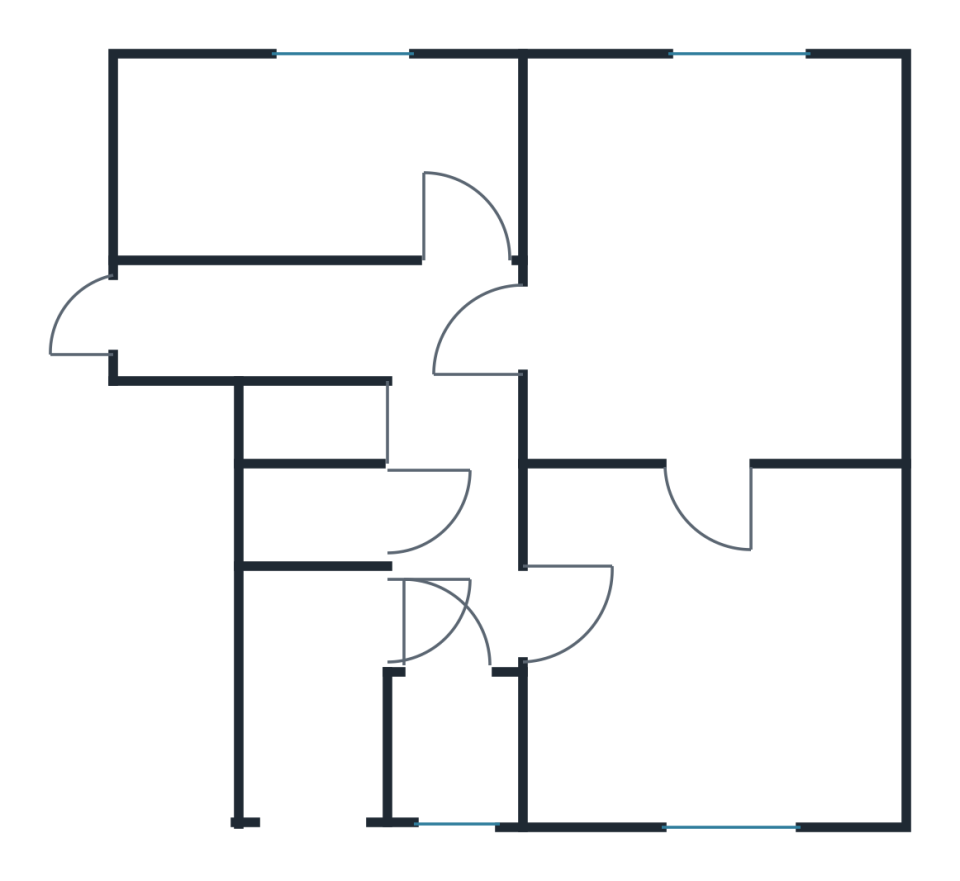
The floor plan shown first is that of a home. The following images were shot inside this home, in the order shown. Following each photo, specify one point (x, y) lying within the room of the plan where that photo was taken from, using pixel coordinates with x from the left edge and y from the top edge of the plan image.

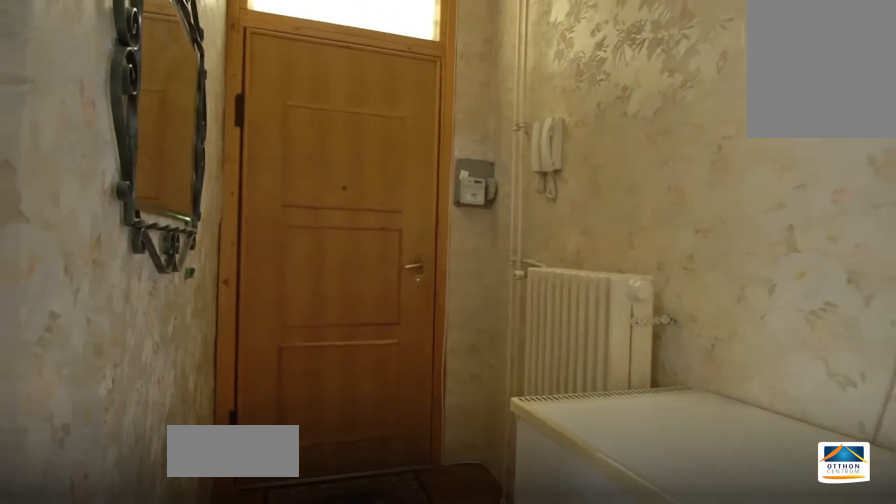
(312, 323)
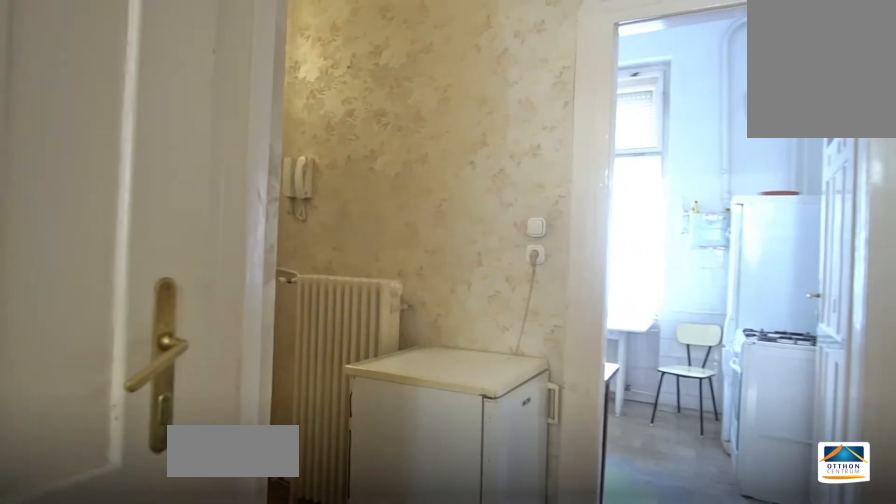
(313, 323)
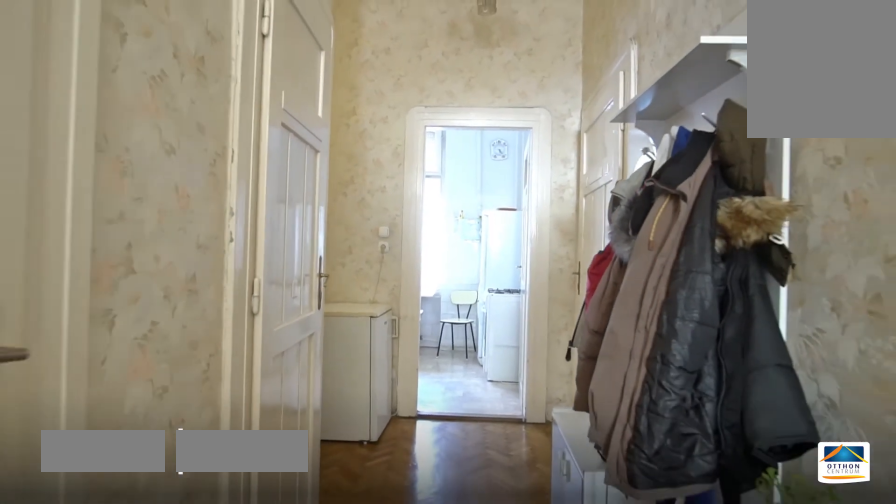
(457, 514)
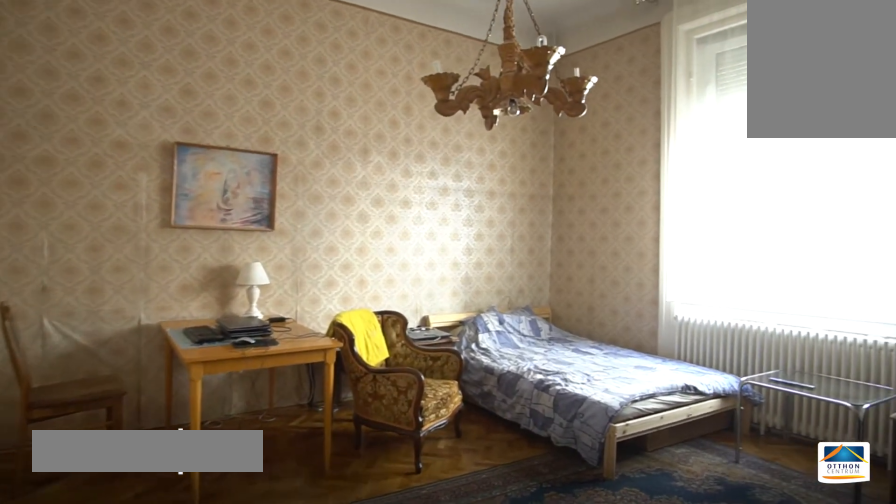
(736, 673)
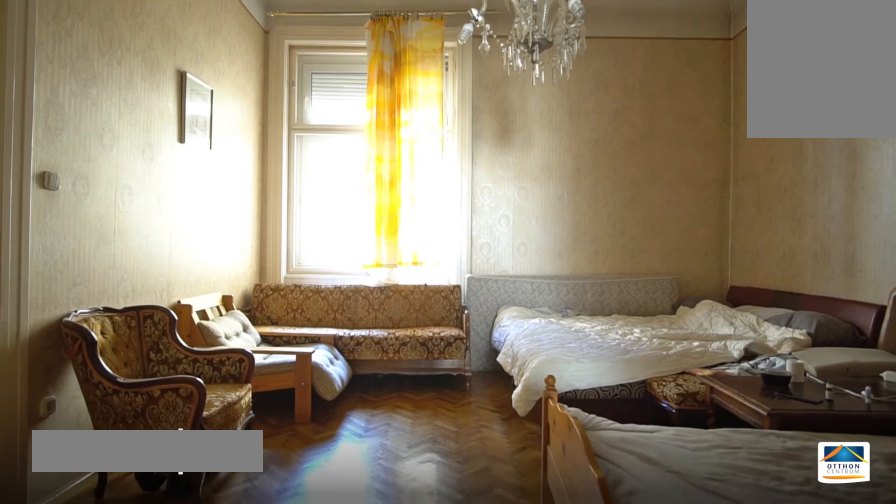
(733, 265)
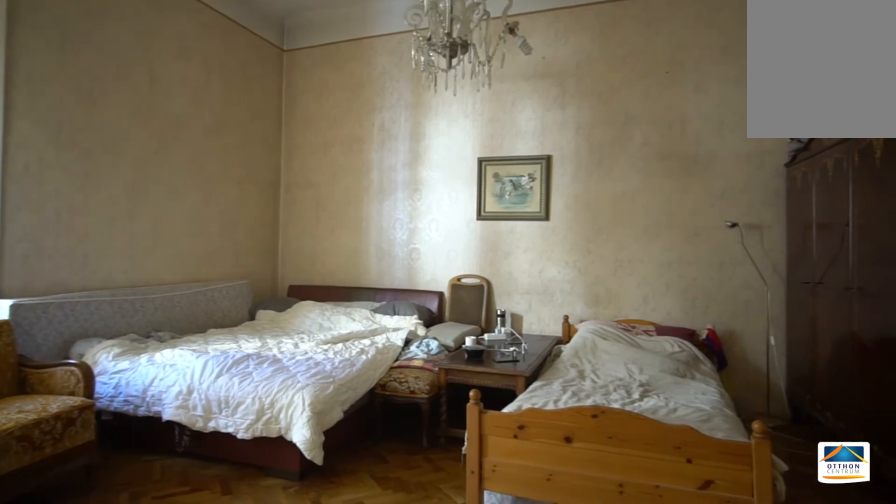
(733, 267)
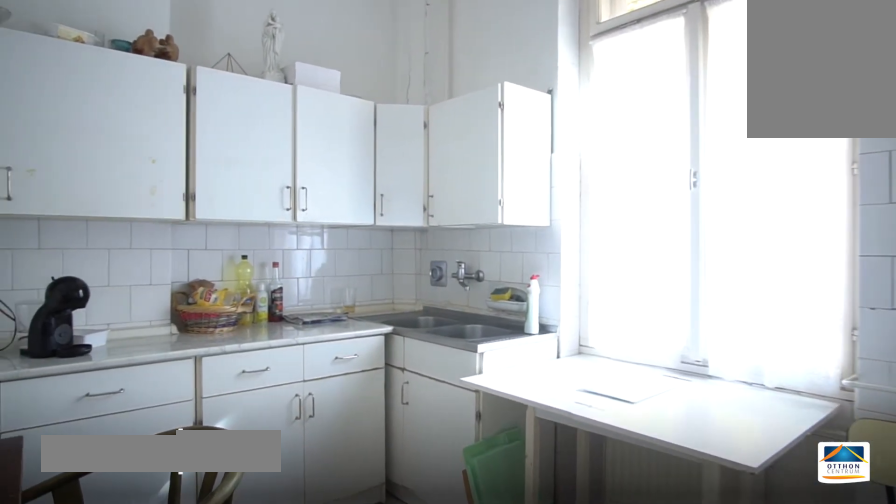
(320, 167)
